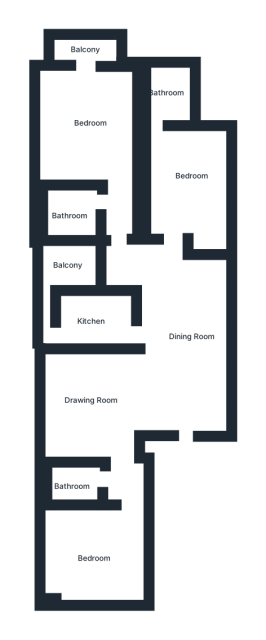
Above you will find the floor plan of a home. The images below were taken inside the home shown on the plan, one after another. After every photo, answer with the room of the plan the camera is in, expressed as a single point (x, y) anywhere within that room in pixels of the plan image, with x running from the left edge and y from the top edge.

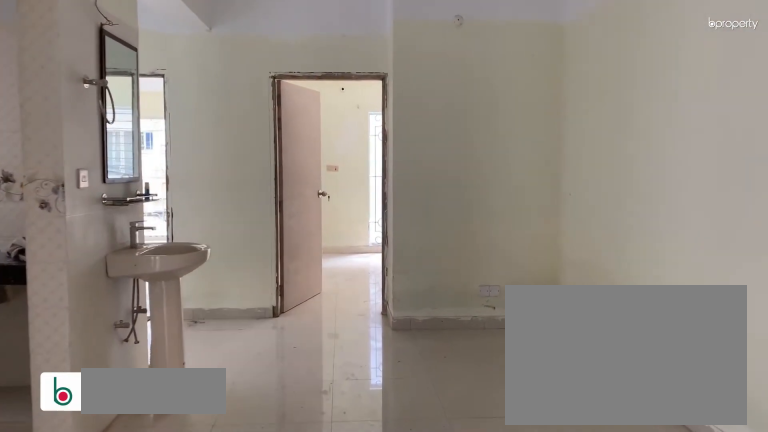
(183, 328)
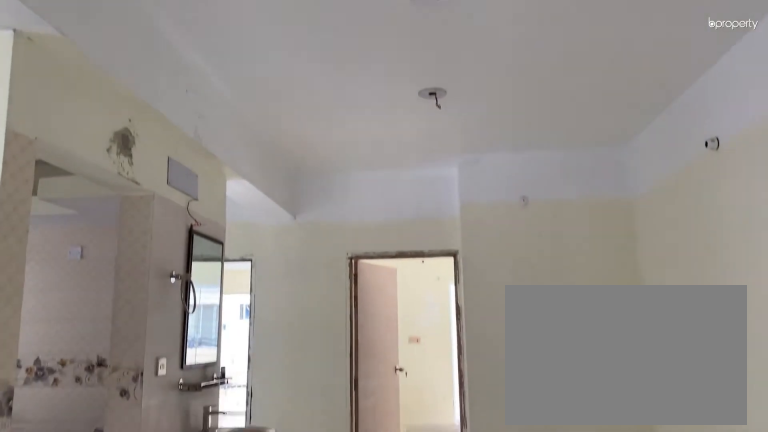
(183, 328)
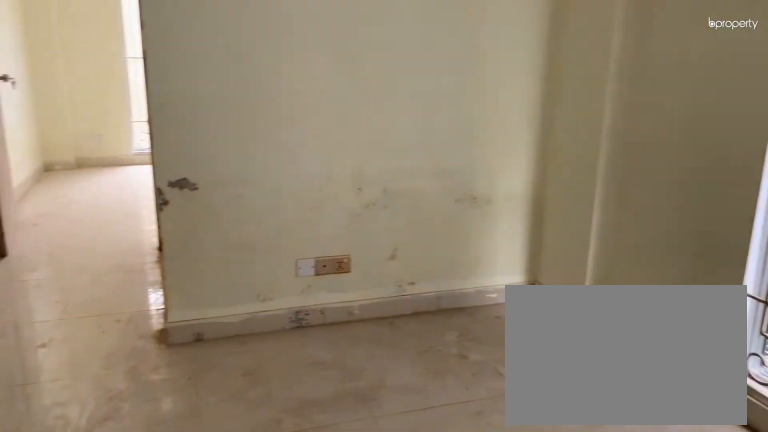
(85, 395)
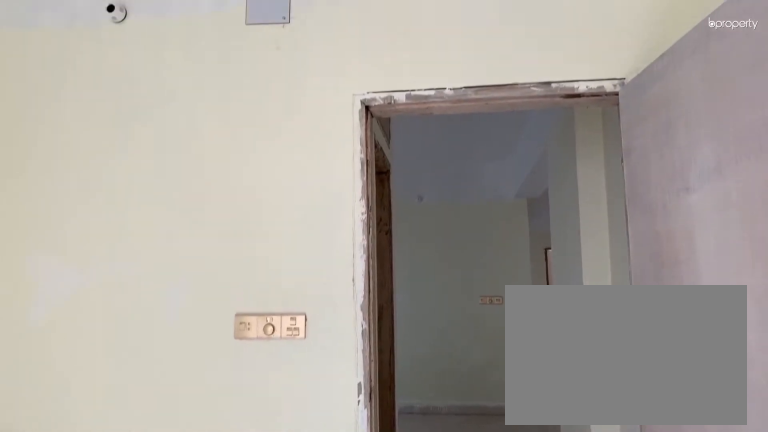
(93, 556)
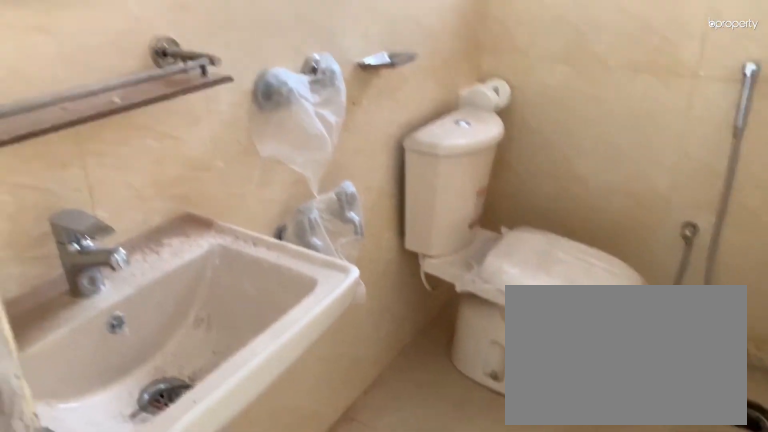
(77, 480)
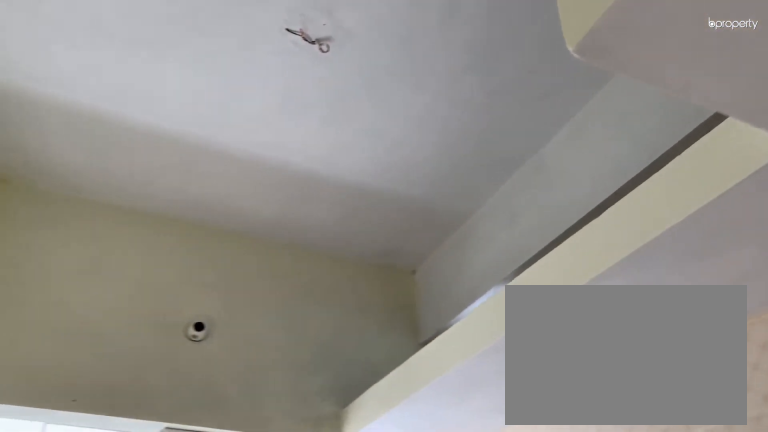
(94, 318)
